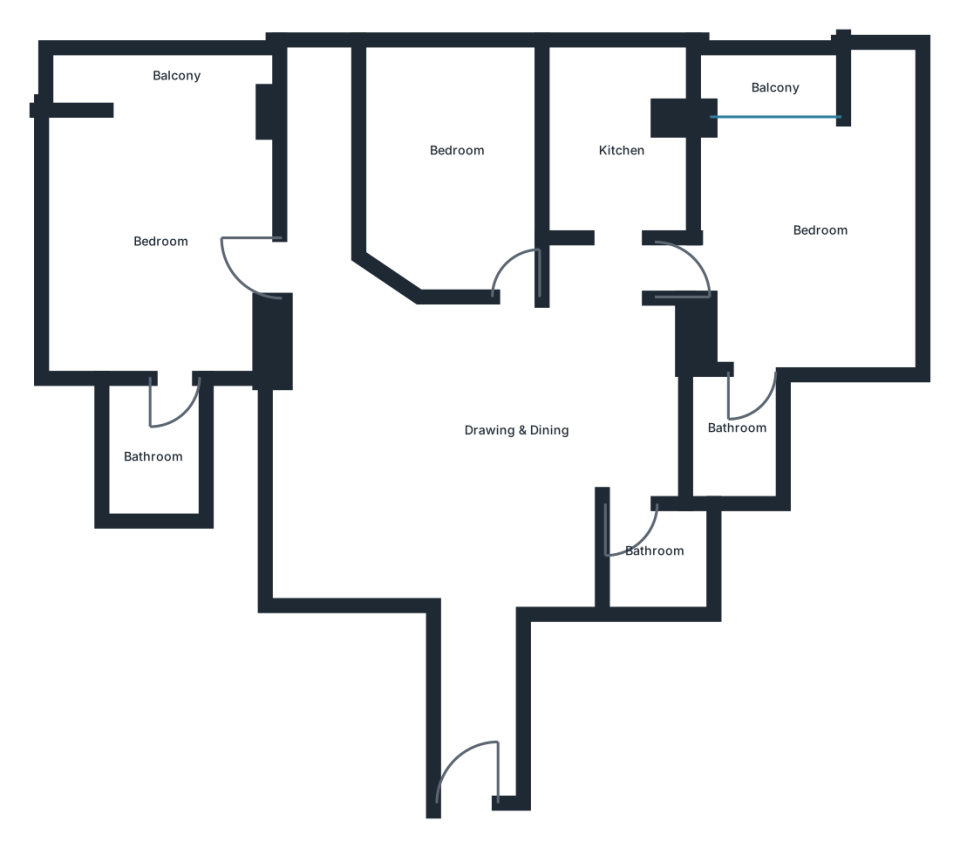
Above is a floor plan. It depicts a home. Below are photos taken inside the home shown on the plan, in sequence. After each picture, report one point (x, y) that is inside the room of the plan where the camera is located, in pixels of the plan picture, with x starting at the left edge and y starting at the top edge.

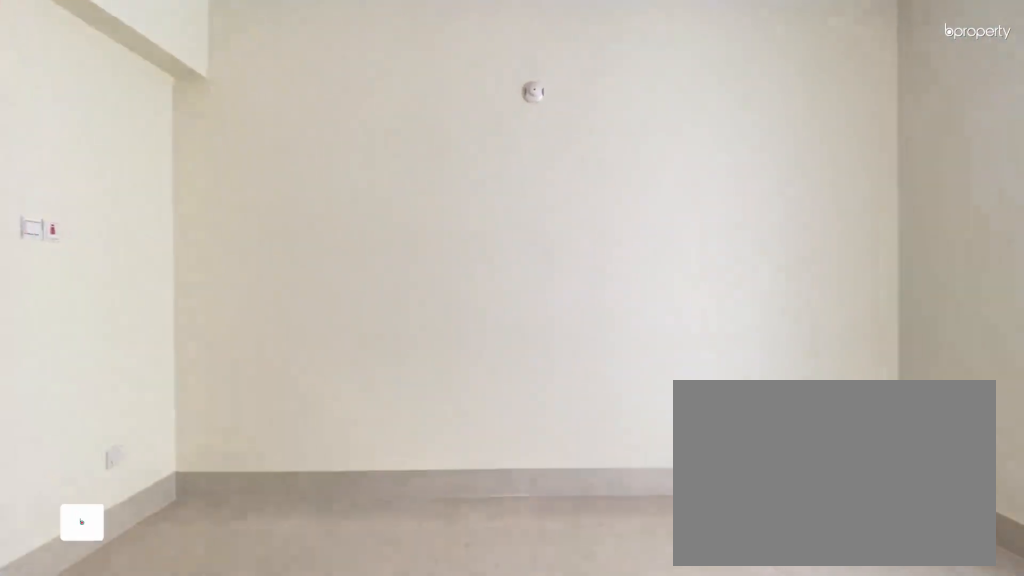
(147, 241)
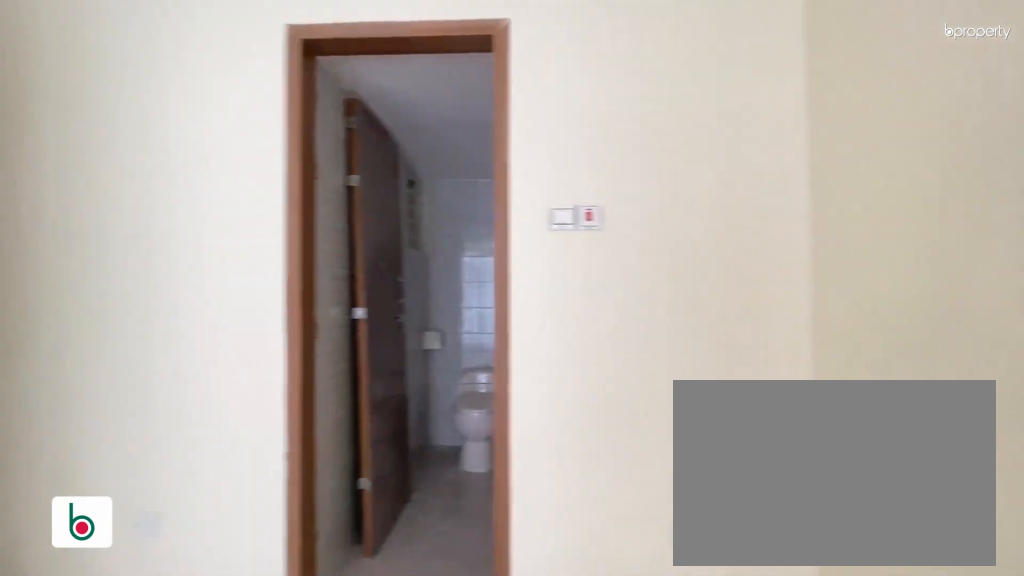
(147, 241)
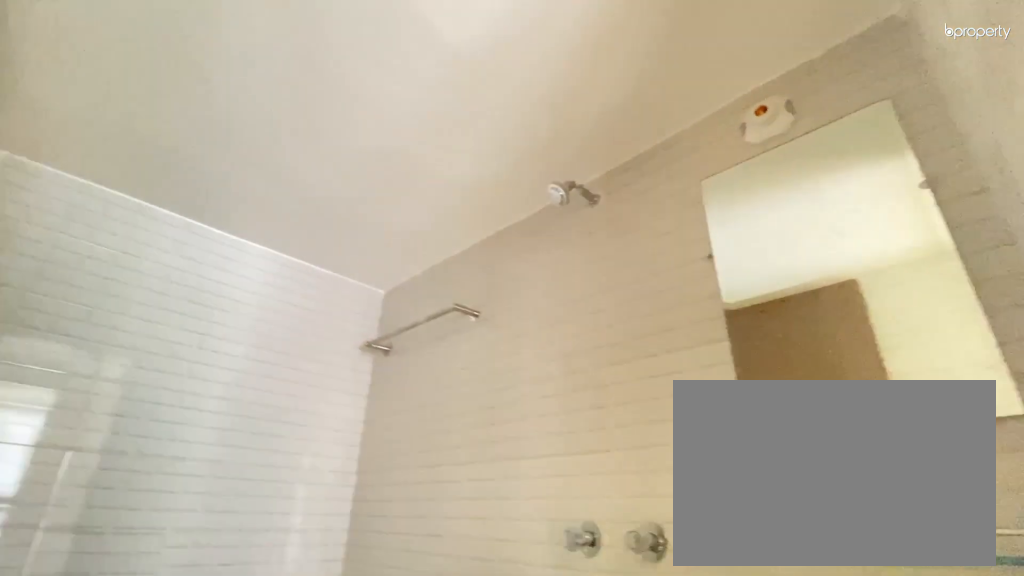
(150, 452)
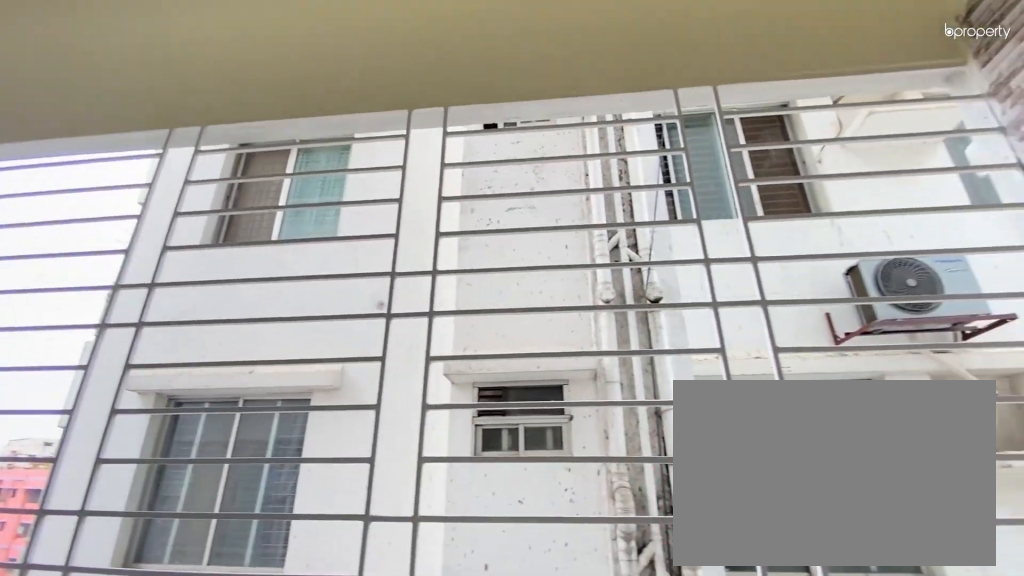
(183, 72)
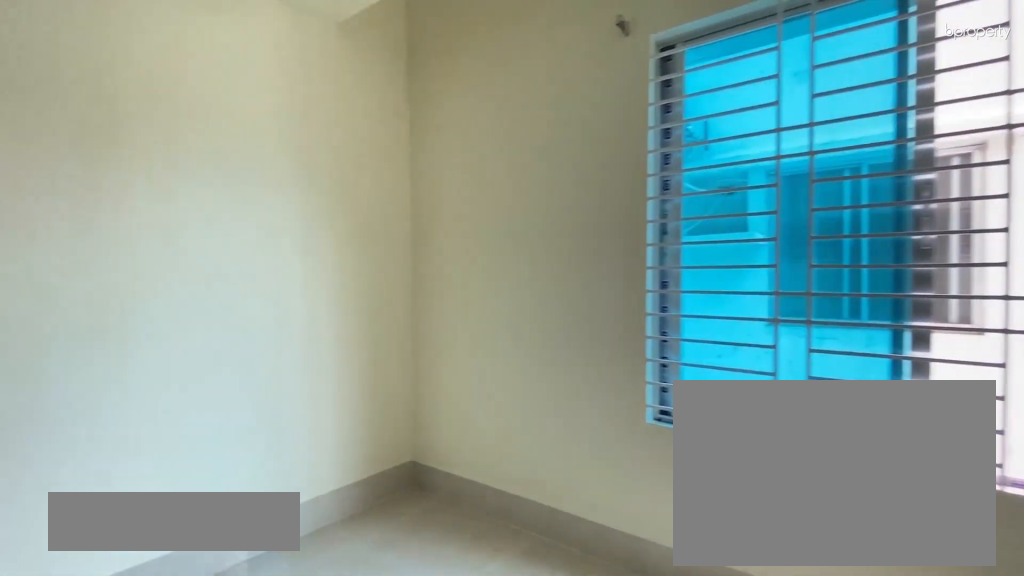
(455, 163)
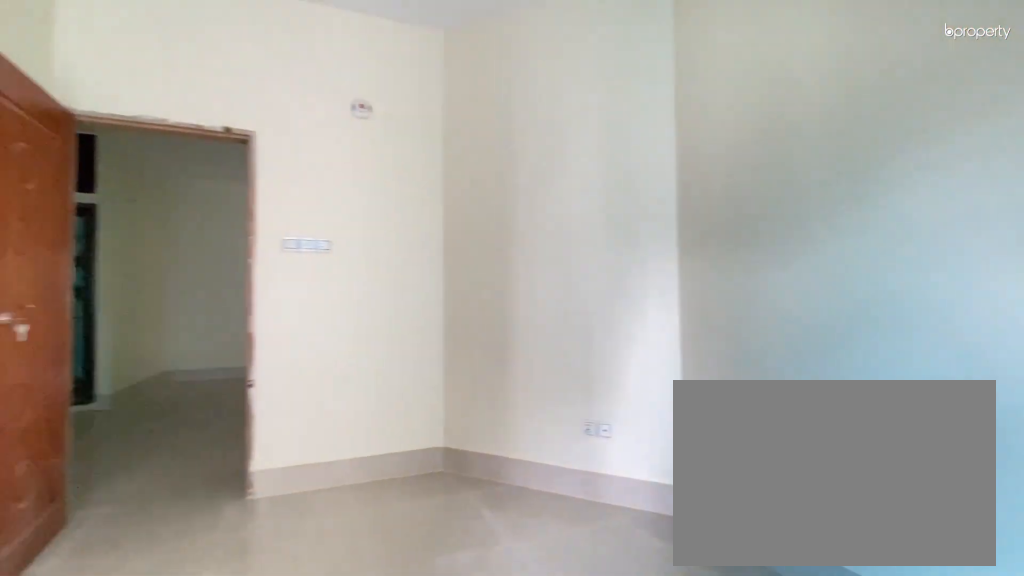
(455, 163)
